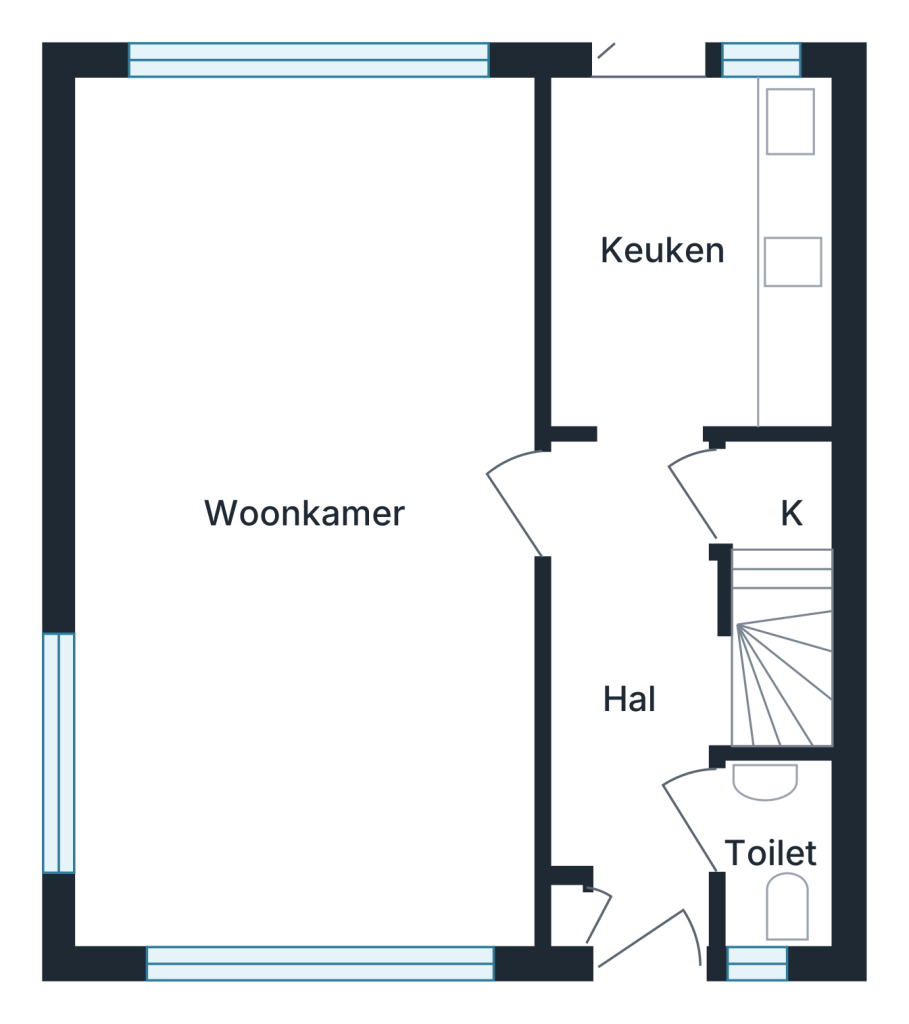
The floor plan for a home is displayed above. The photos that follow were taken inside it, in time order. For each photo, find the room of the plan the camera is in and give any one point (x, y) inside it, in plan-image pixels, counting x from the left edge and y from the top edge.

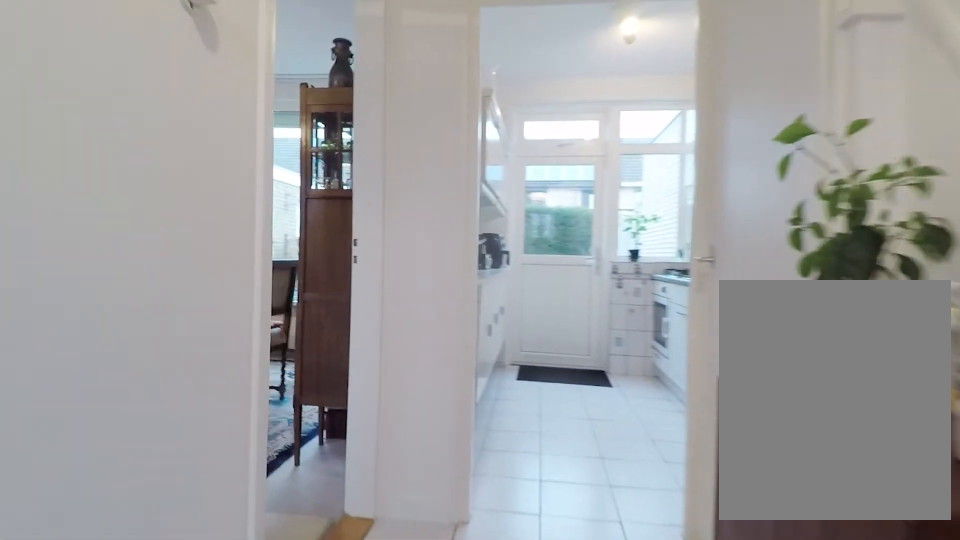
(633, 696)
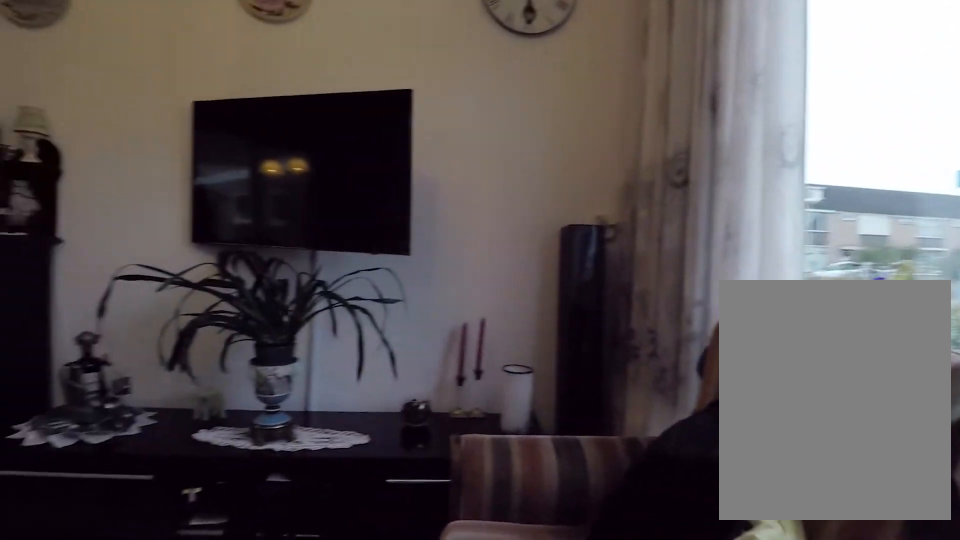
(306, 512)
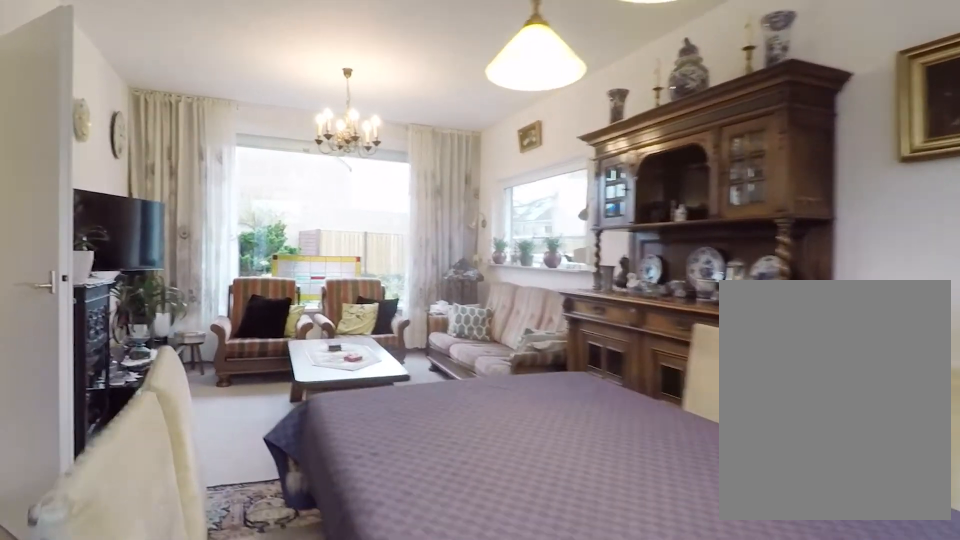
(306, 512)
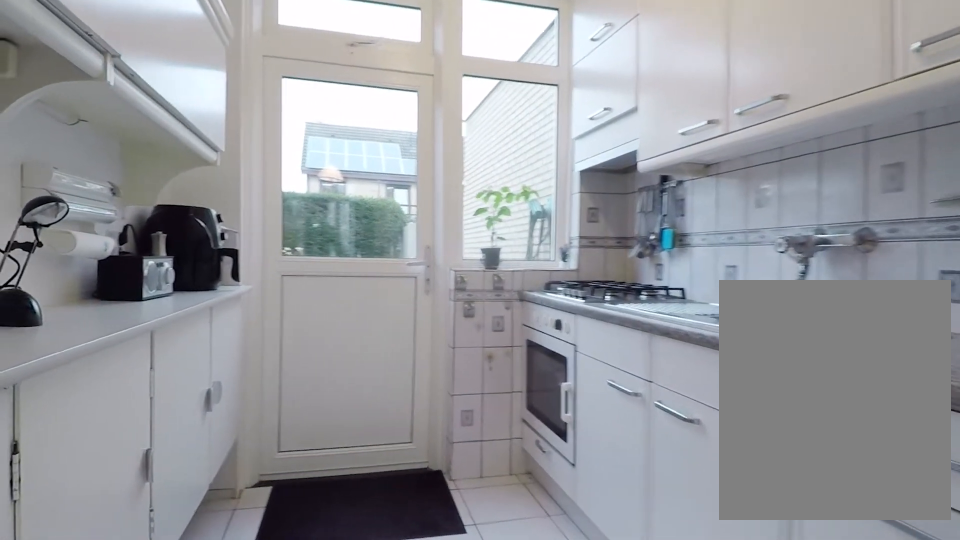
(689, 252)
